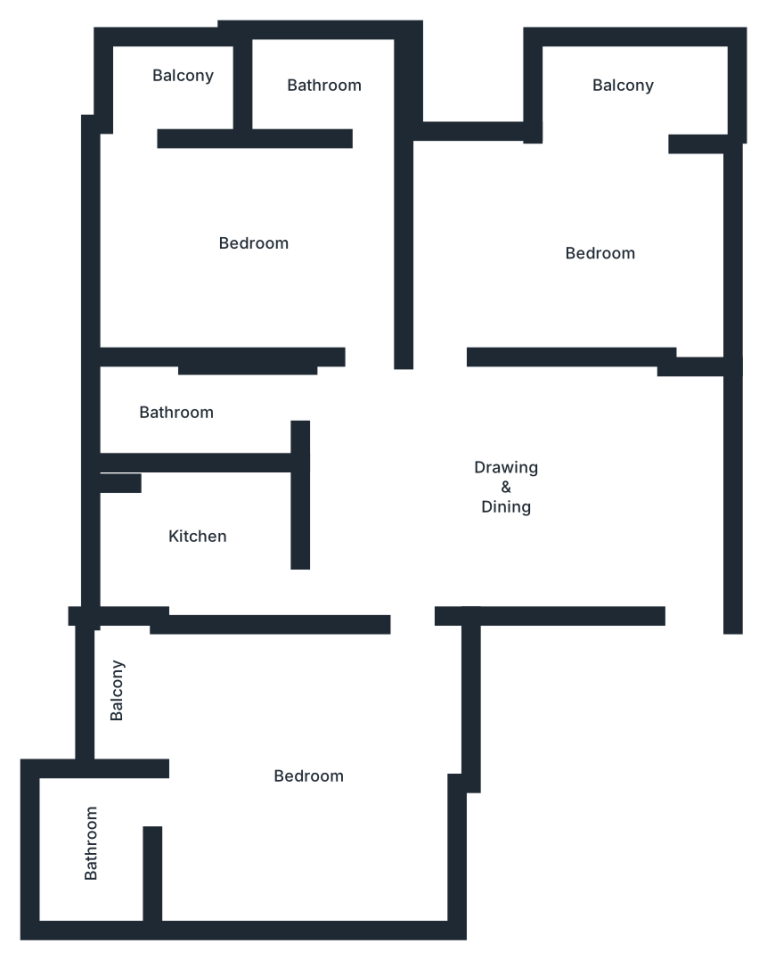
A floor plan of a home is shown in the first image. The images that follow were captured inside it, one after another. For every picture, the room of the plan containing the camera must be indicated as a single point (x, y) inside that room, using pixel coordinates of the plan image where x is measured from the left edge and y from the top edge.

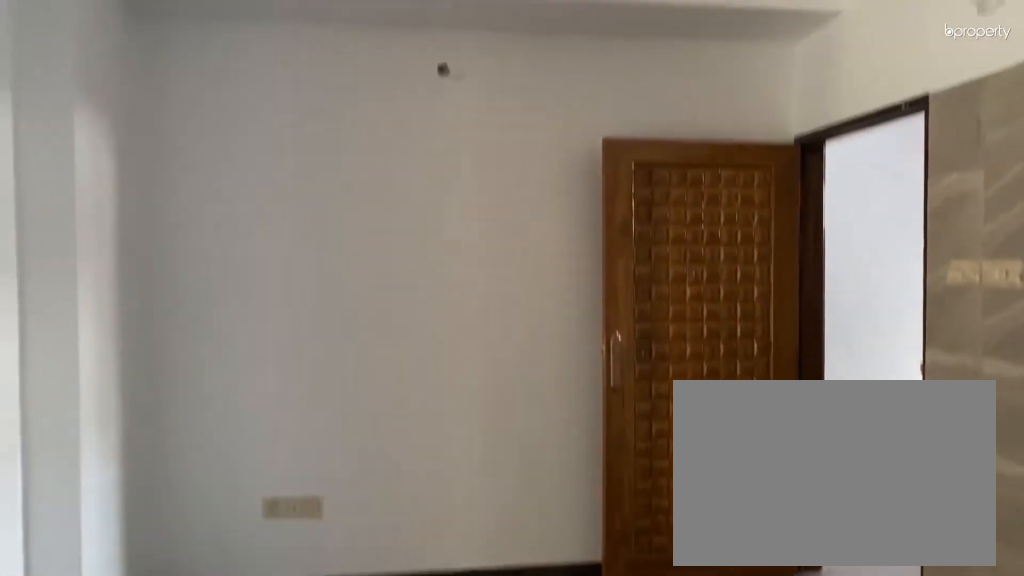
(509, 466)
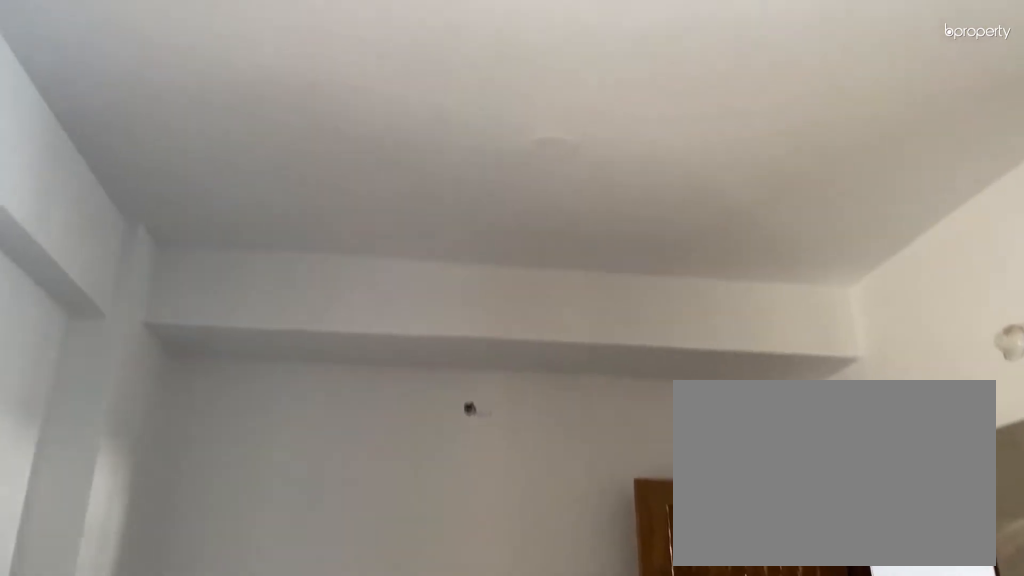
(509, 466)
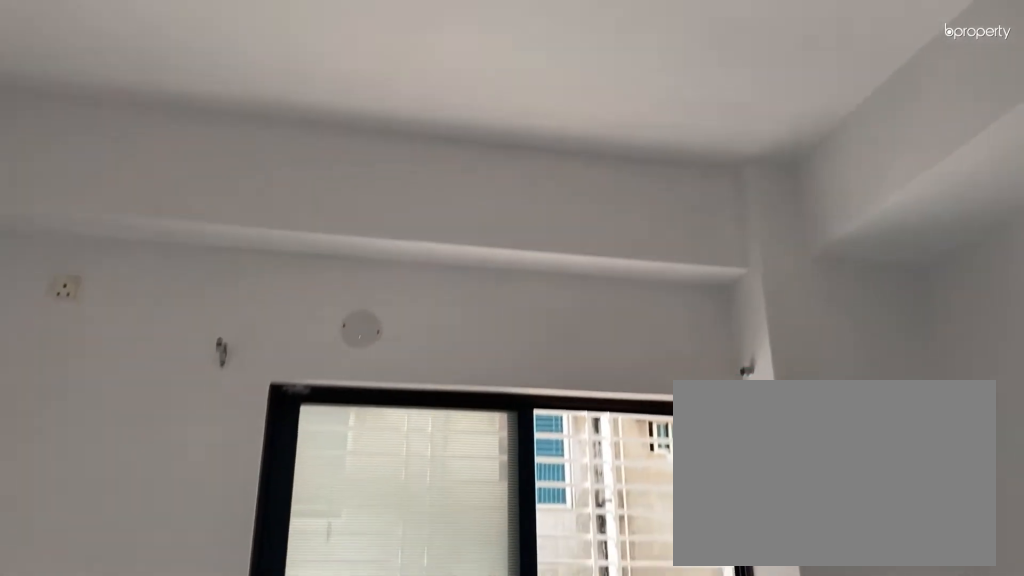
(606, 249)
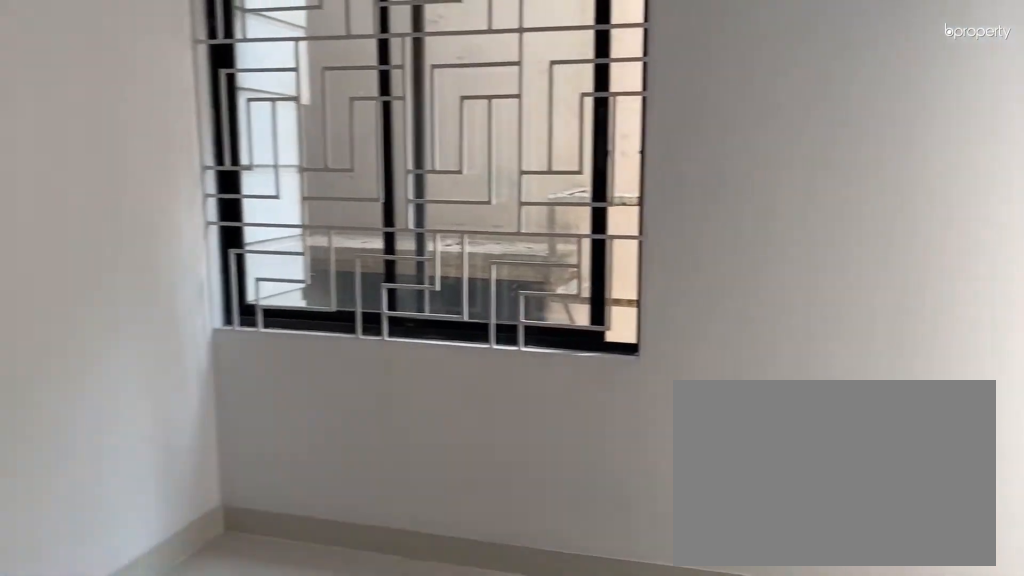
(262, 237)
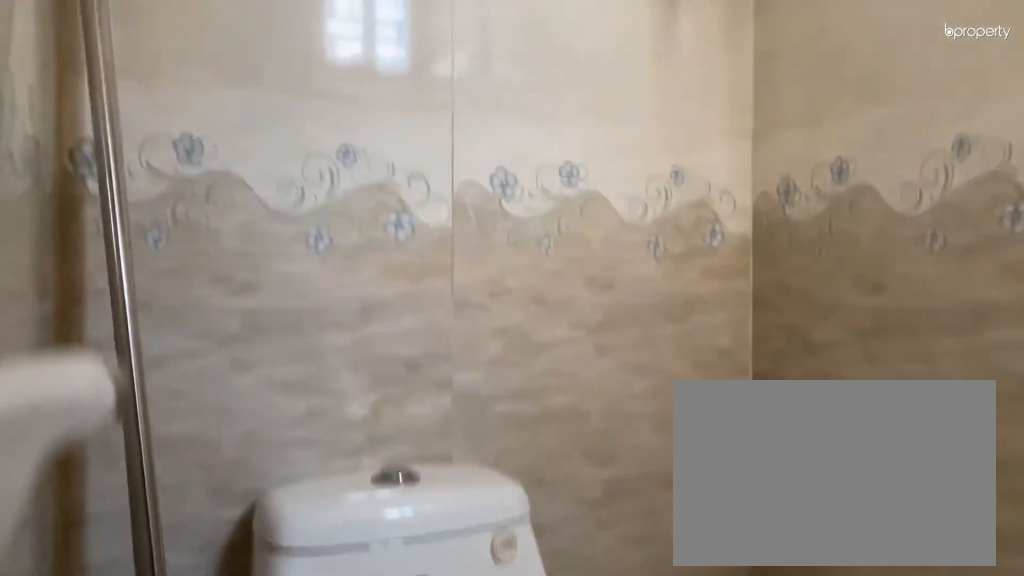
(323, 79)
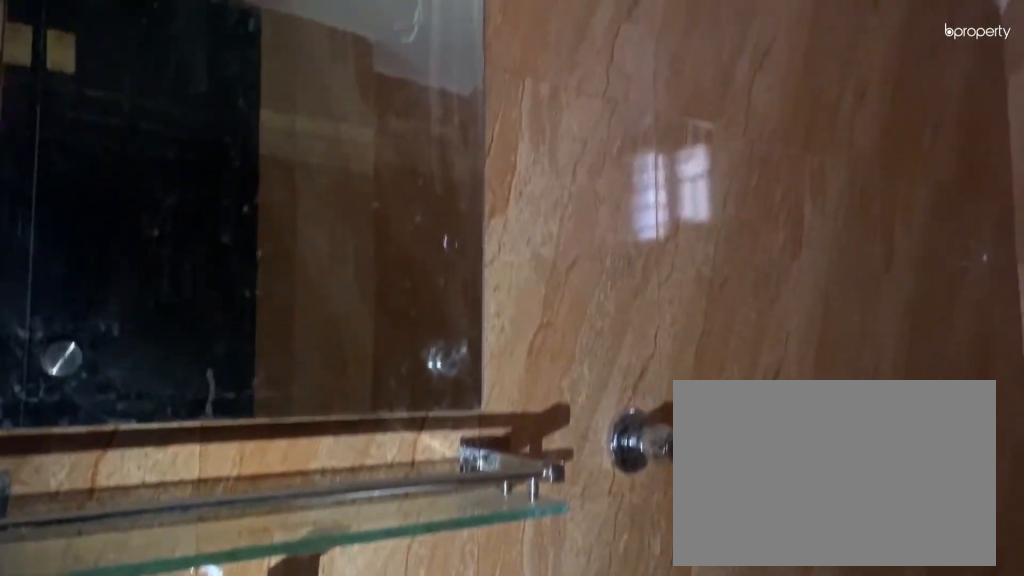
(196, 412)
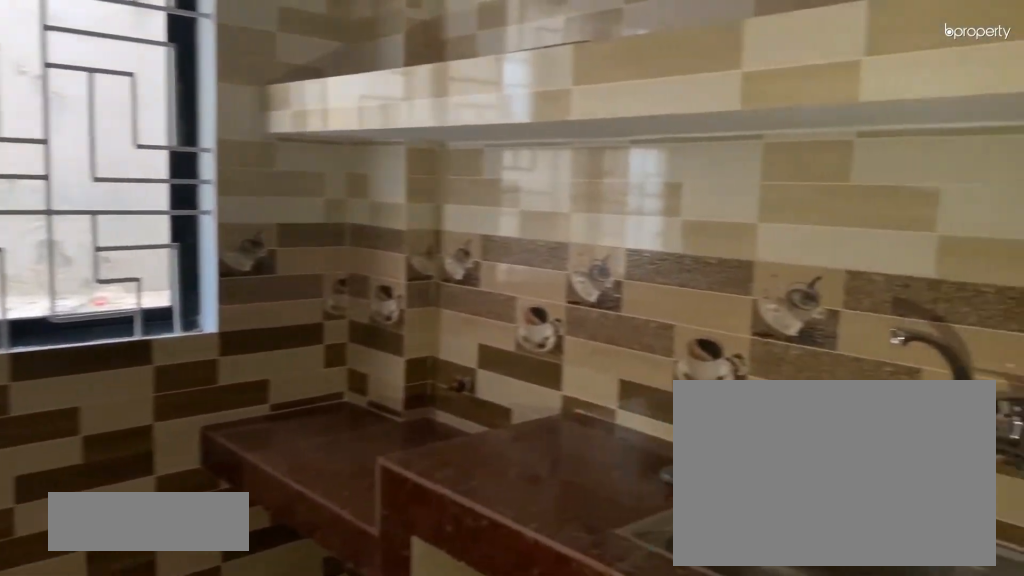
(196, 528)
